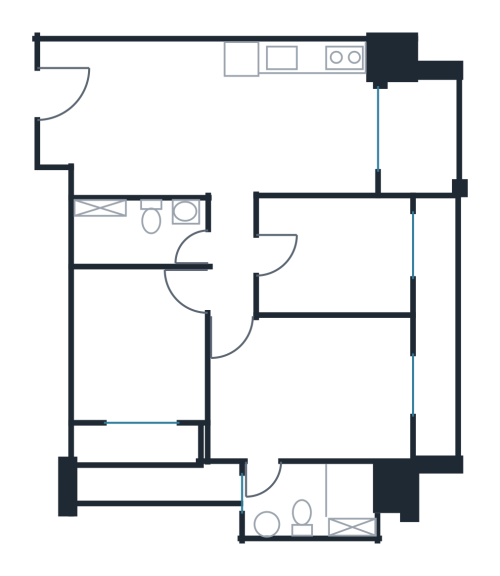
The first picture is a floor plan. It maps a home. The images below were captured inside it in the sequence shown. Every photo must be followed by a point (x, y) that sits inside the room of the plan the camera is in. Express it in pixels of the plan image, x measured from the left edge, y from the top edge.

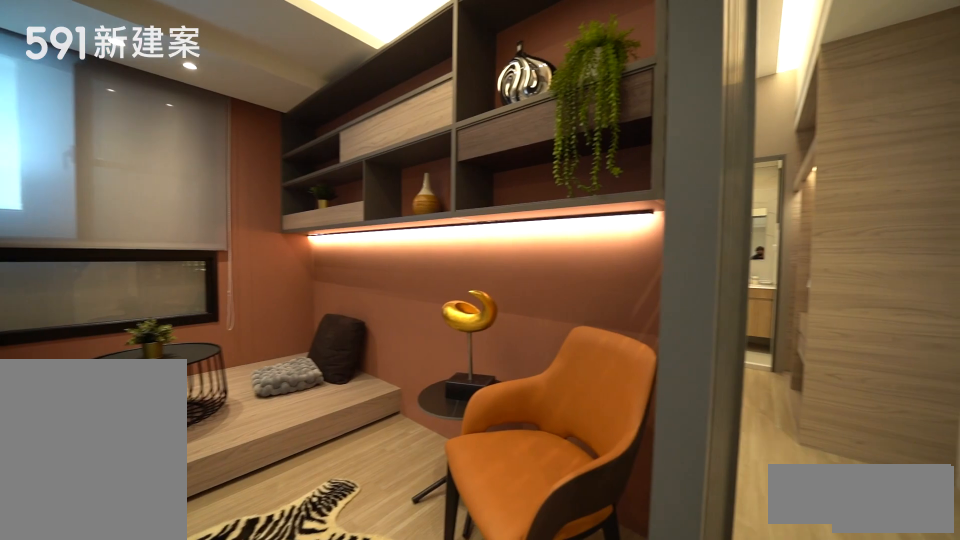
(336, 255)
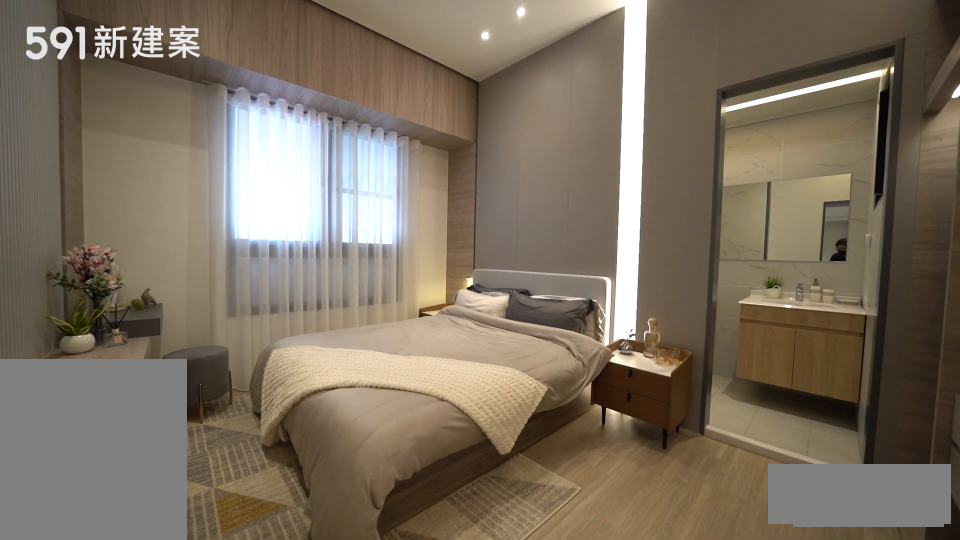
(313, 387)
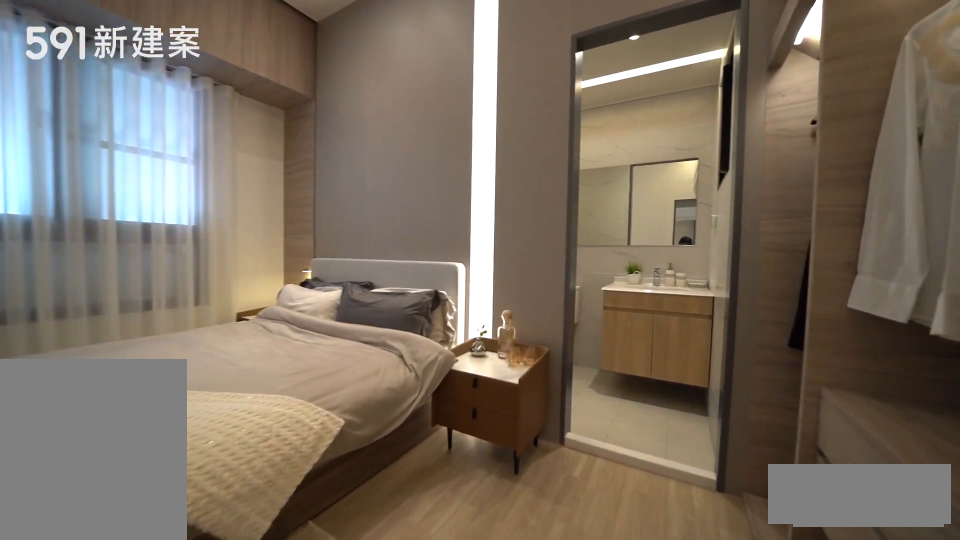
(313, 387)
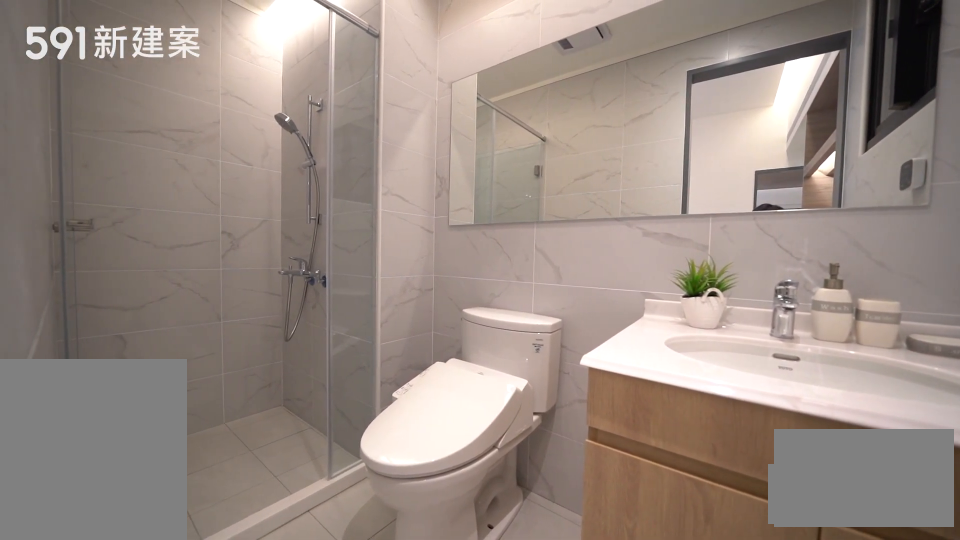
(307, 499)
